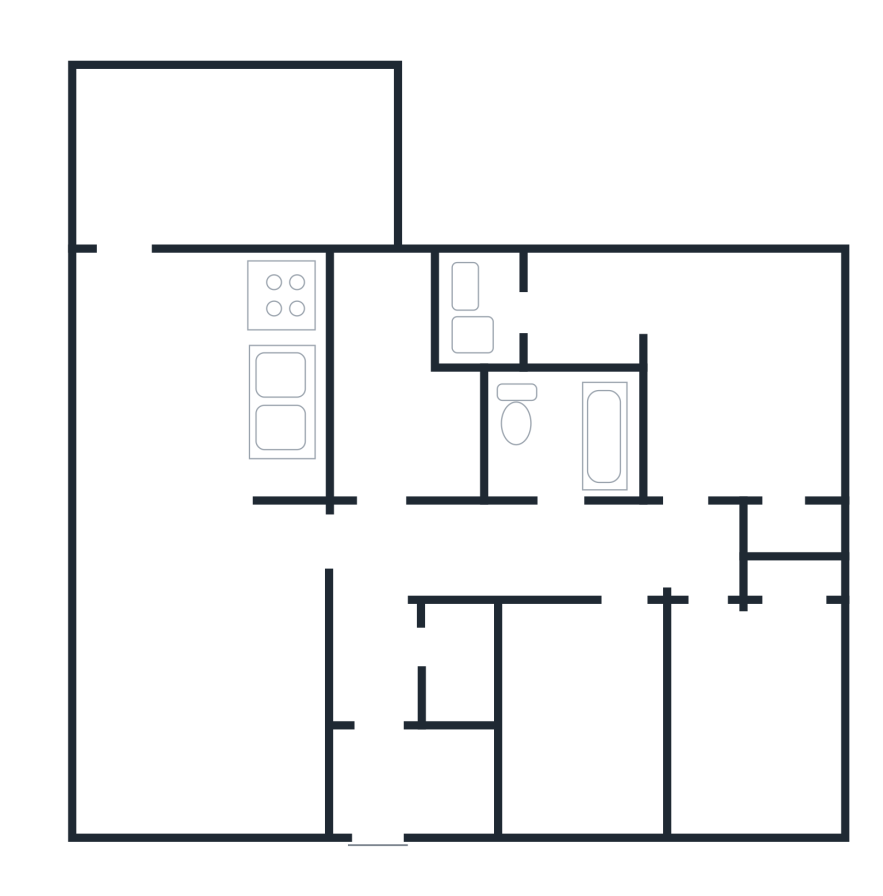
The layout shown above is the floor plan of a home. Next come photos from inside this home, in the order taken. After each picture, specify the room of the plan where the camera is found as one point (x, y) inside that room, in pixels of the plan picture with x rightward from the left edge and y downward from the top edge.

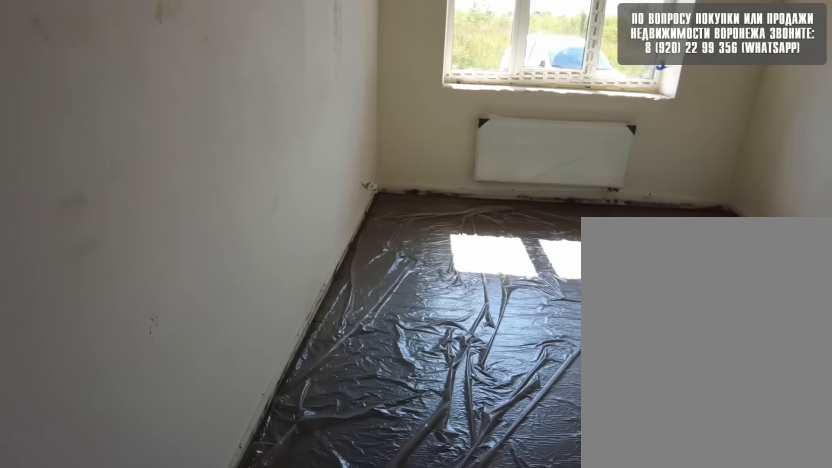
(597, 632)
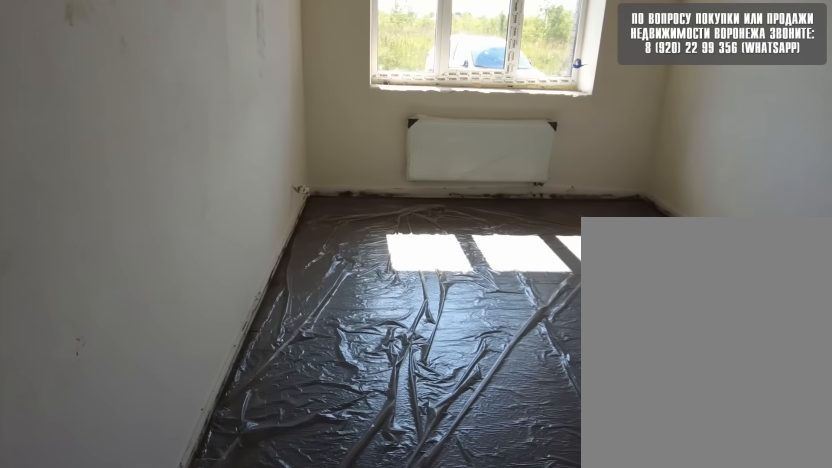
(601, 663)
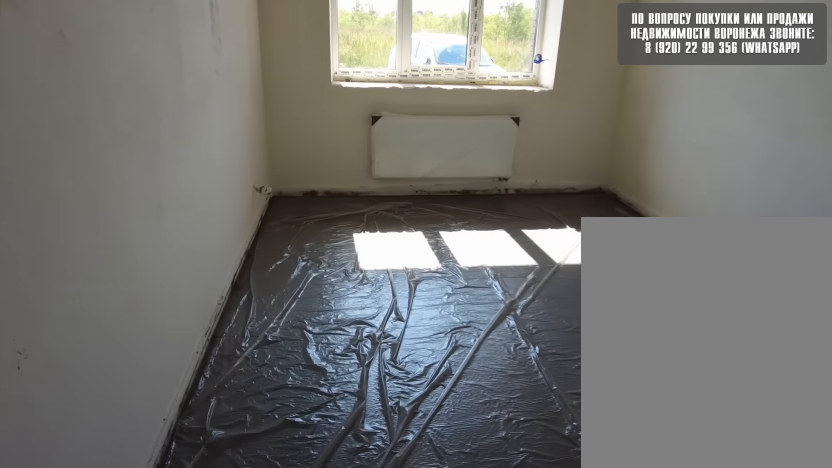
(606, 691)
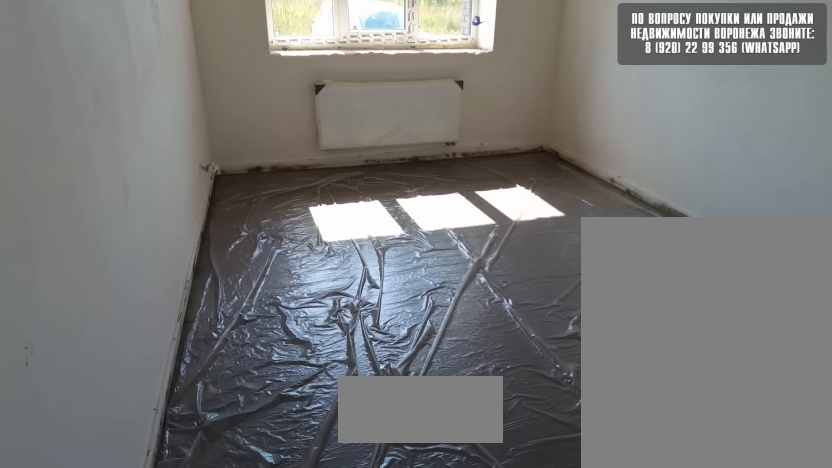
(609, 709)
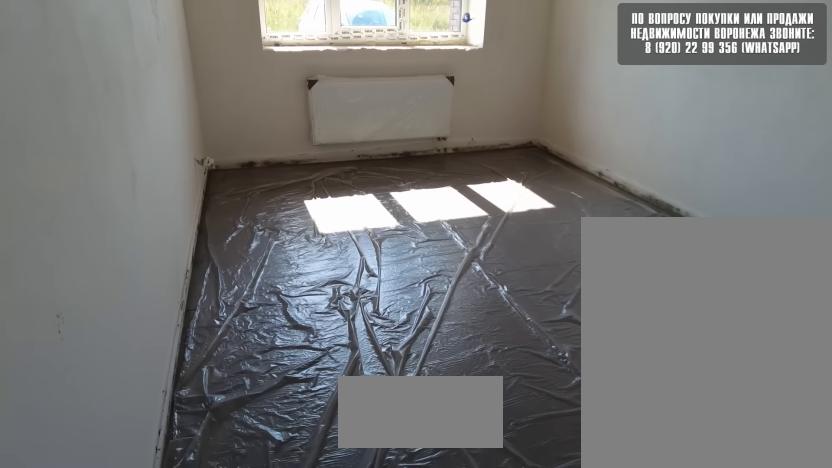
(609, 709)
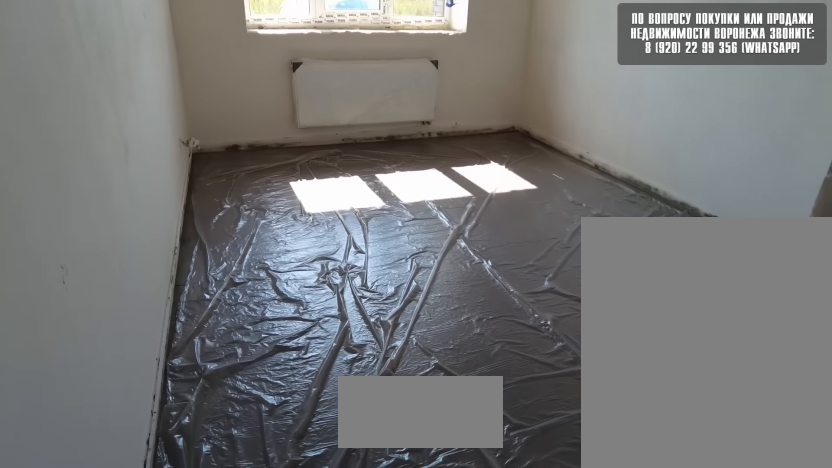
(611, 708)
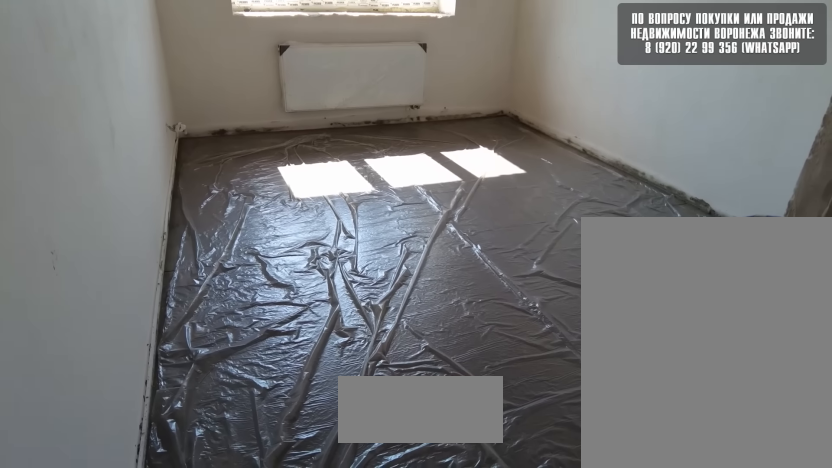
(611, 708)
